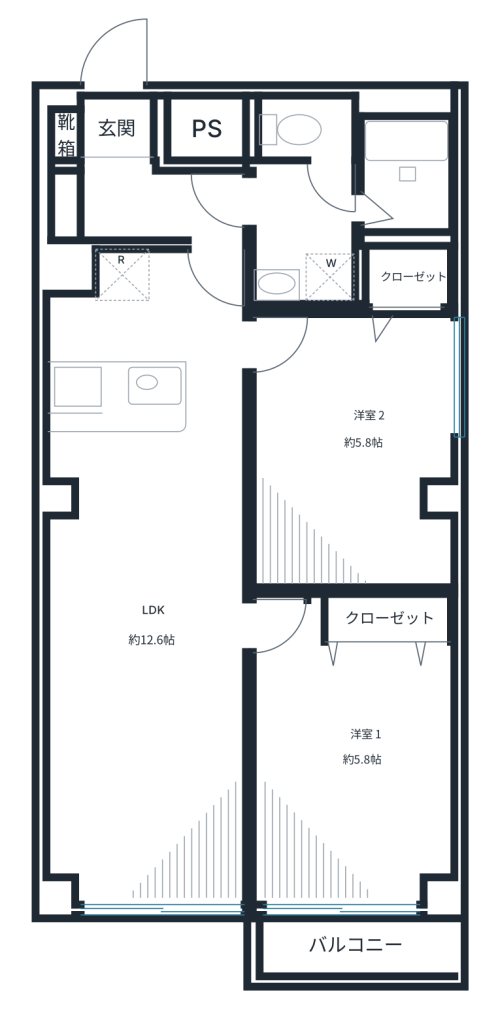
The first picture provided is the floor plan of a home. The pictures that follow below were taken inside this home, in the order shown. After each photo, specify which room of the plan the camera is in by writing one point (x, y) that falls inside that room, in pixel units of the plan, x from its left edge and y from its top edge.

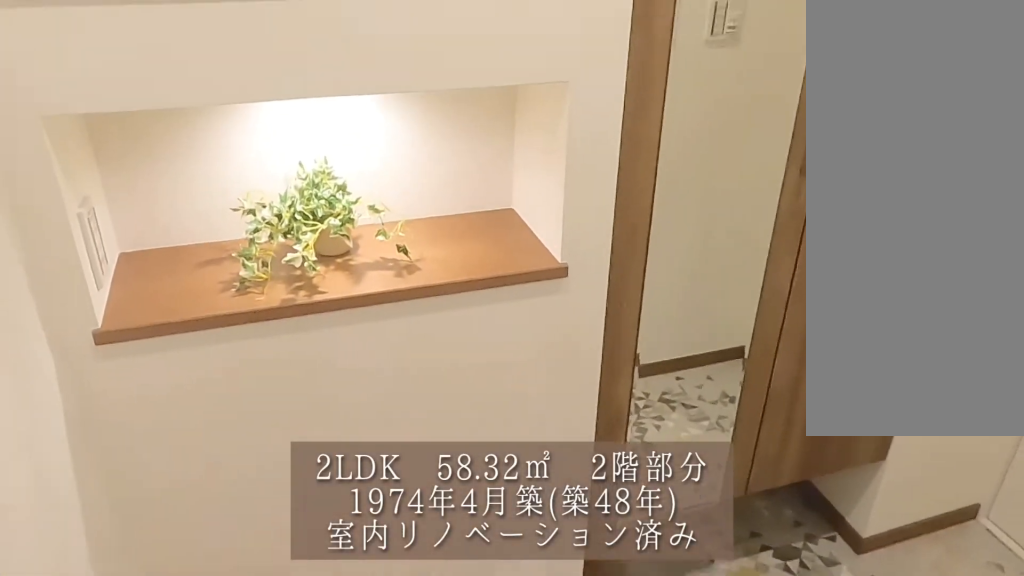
(130, 179)
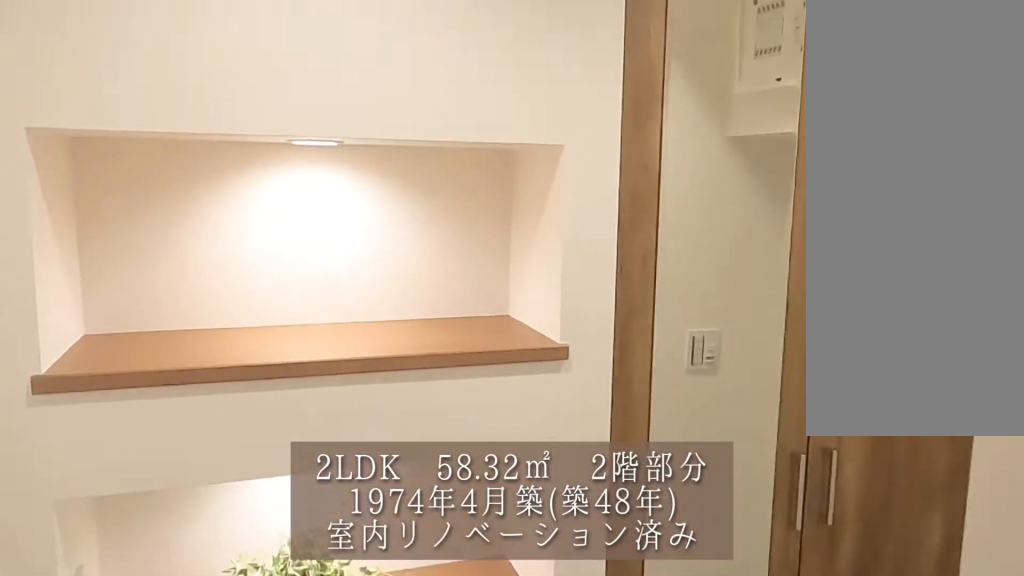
(130, 179)
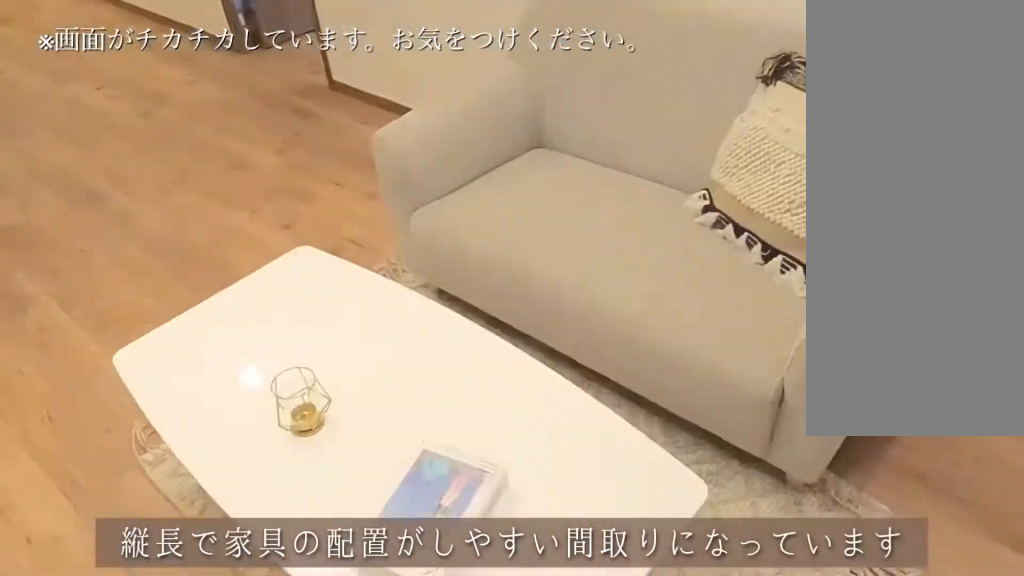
(155, 639)
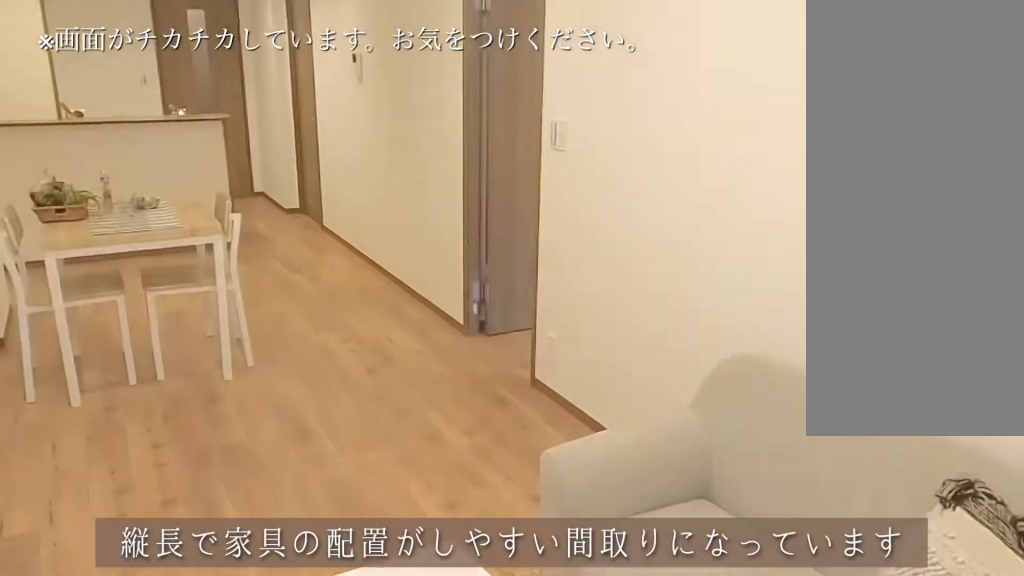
(154, 640)
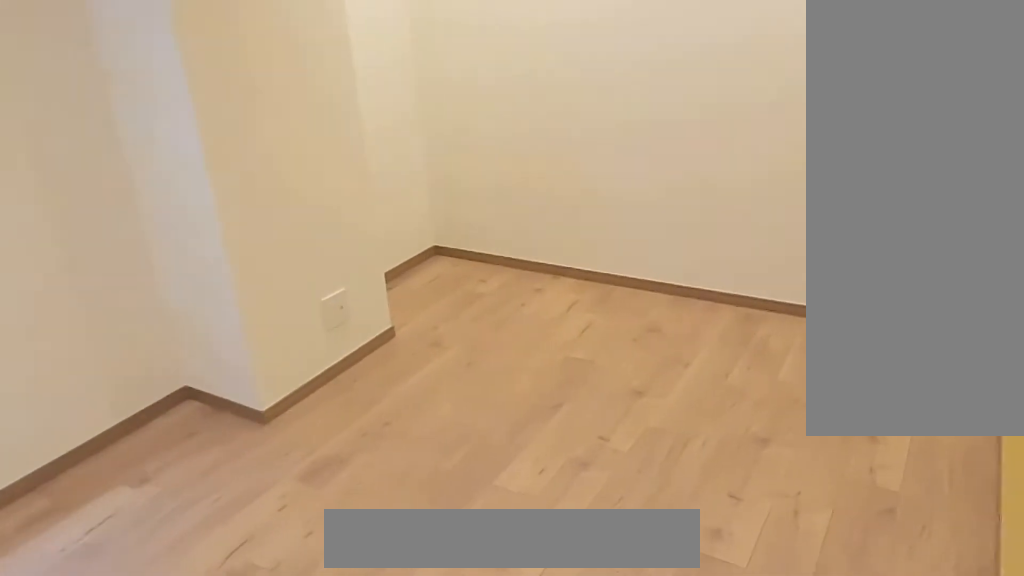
(372, 444)
